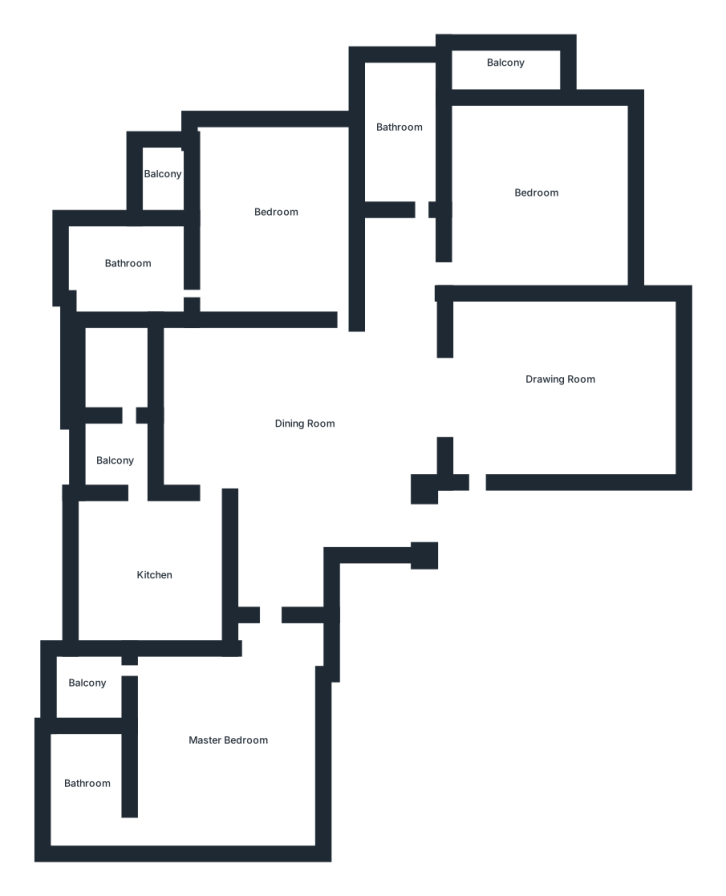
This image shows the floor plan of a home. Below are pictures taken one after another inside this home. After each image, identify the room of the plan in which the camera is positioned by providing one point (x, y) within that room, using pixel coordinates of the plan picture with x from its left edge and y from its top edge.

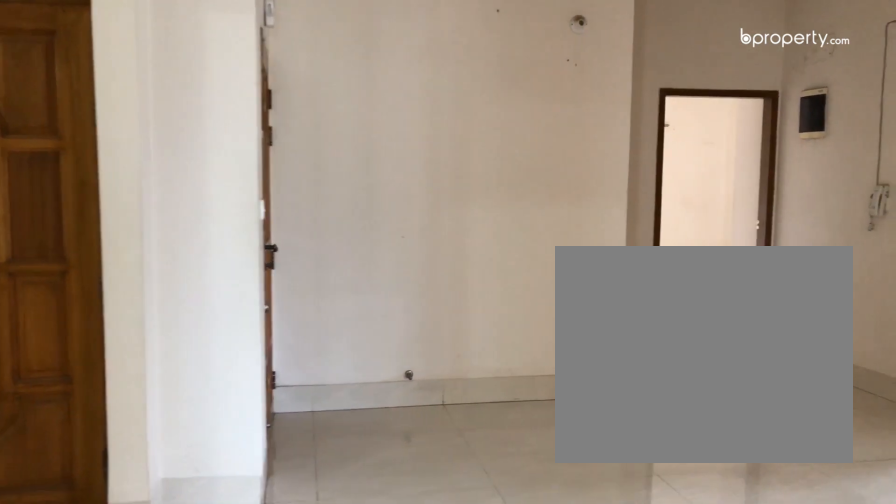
(312, 424)
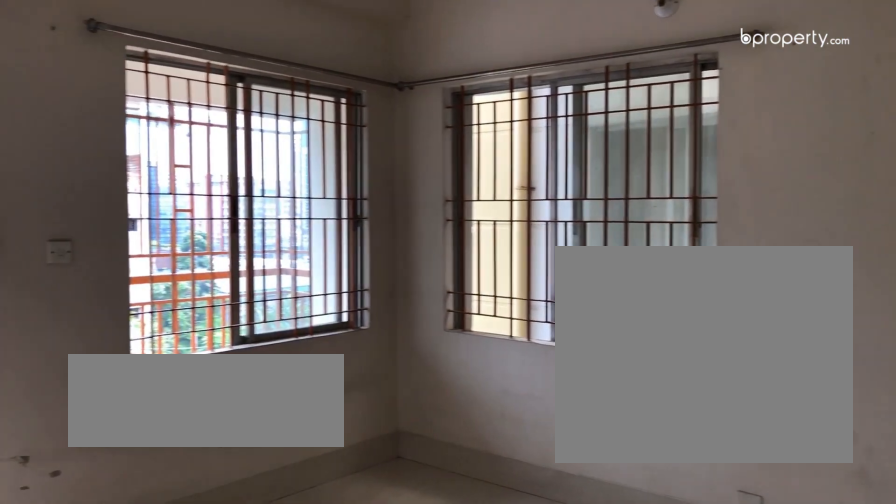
(535, 198)
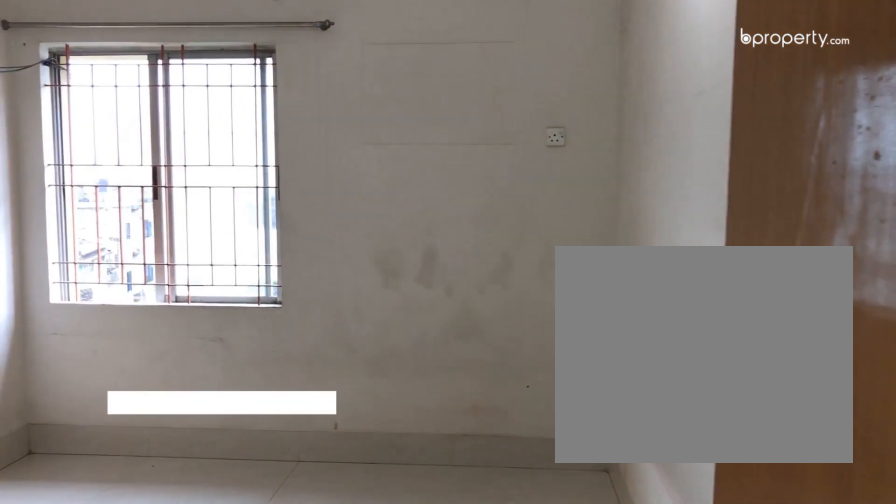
(279, 226)
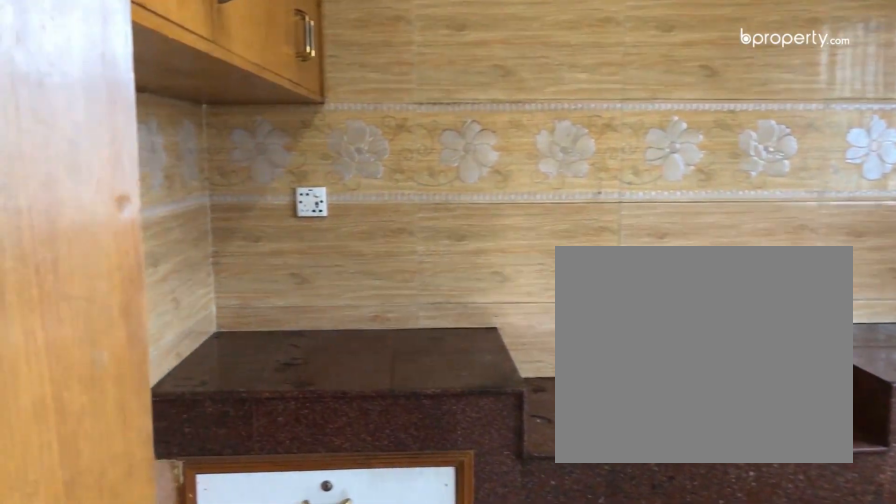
(149, 579)
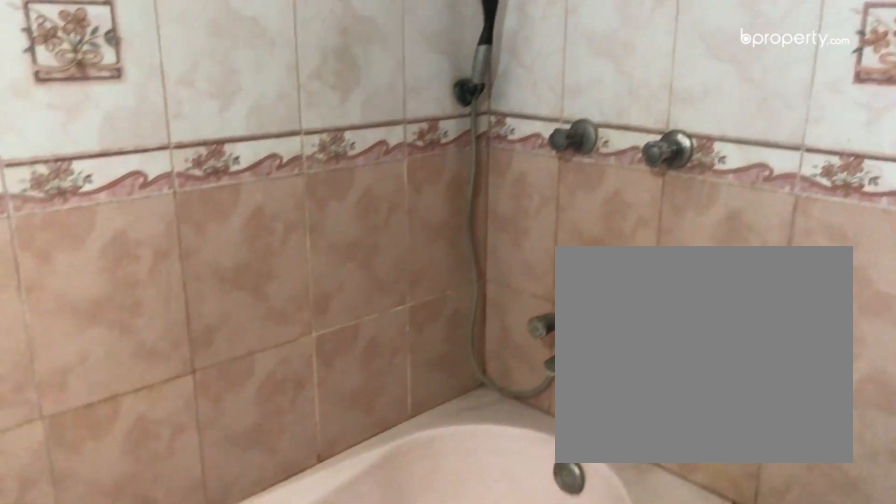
(90, 796)
